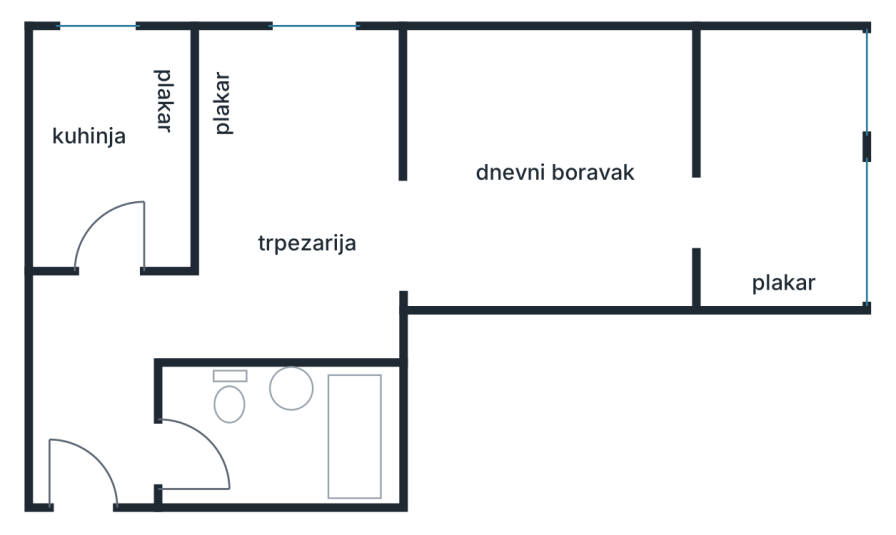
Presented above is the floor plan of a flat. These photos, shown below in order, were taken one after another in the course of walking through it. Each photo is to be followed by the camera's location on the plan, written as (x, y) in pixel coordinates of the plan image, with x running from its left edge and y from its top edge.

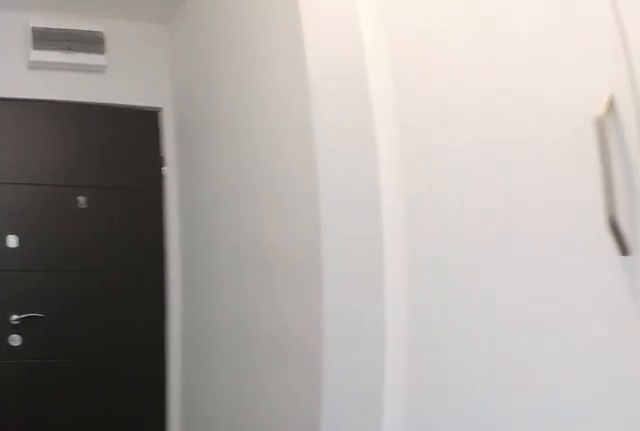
(113, 295)
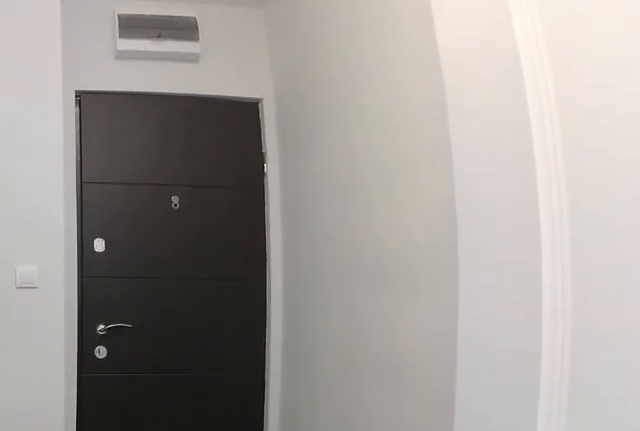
(112, 305)
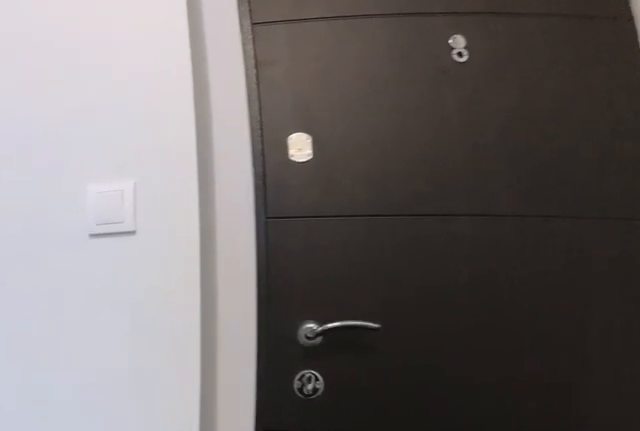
(107, 447)
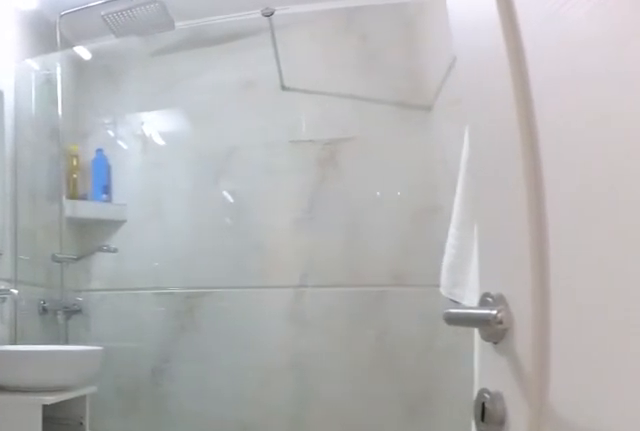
(149, 463)
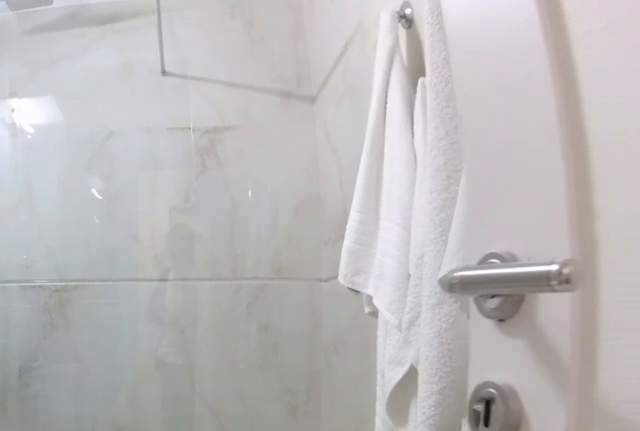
(168, 465)
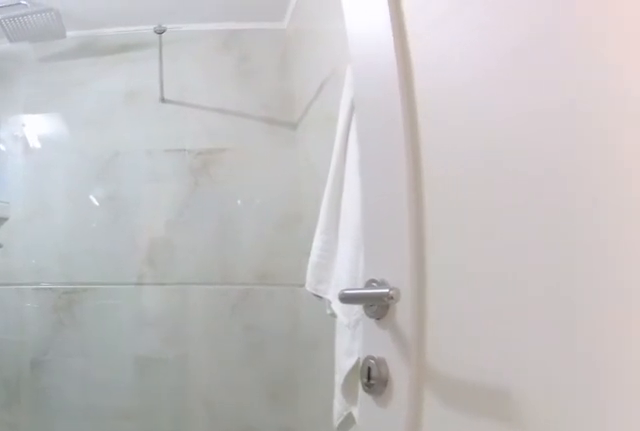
(144, 464)
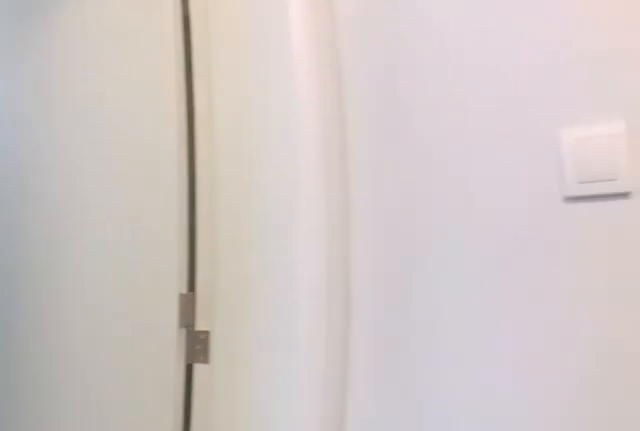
(113, 440)
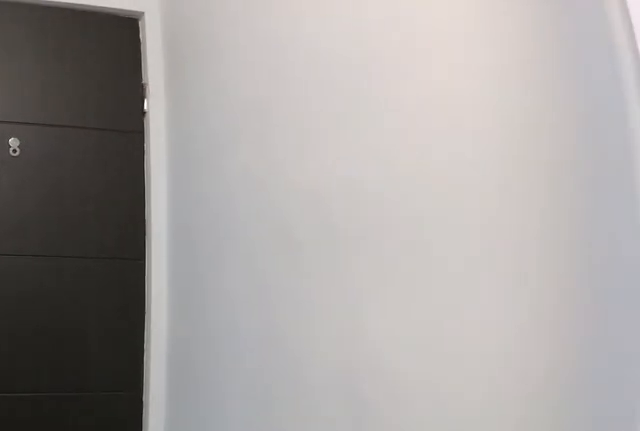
(103, 410)
